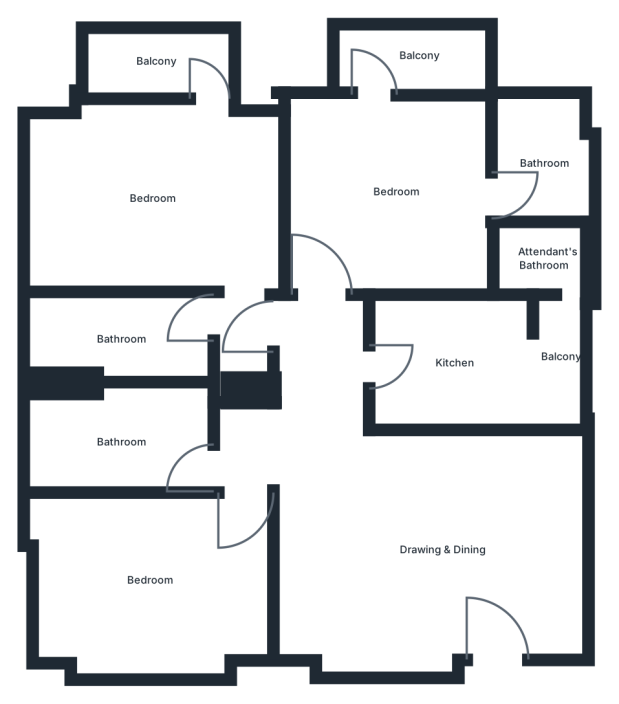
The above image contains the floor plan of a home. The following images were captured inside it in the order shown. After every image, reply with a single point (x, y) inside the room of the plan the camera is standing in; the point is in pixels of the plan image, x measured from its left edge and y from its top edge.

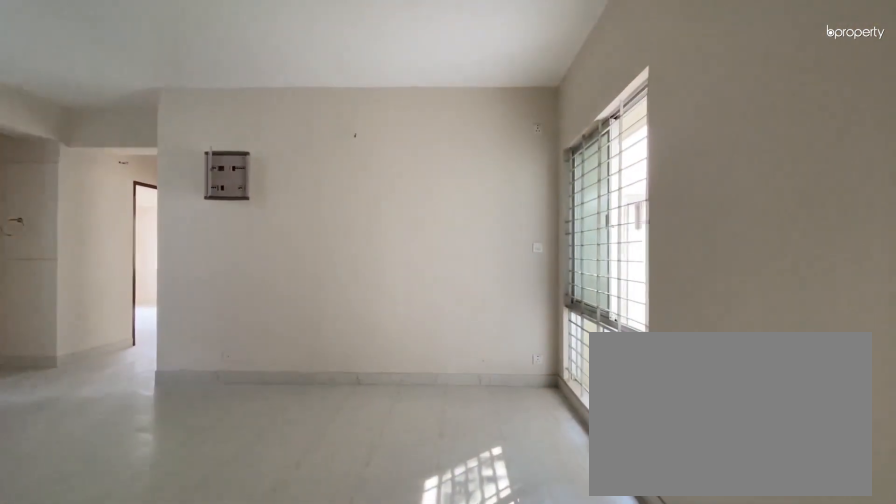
(442, 553)
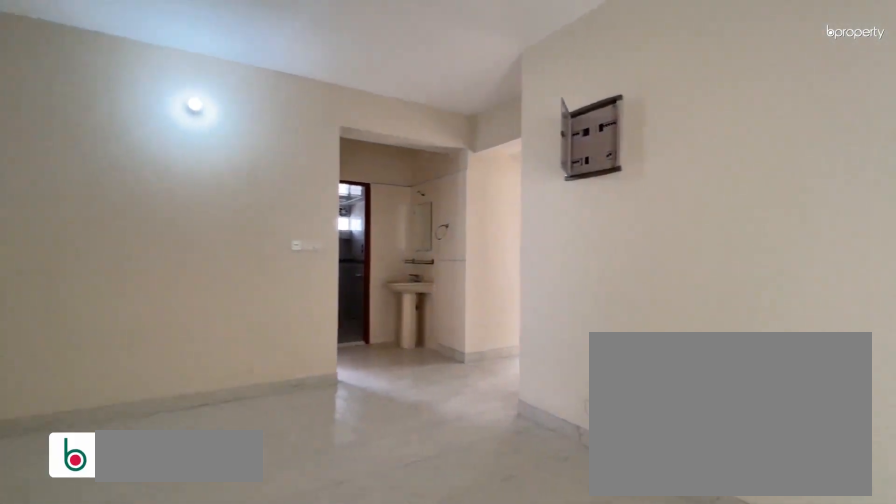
(442, 553)
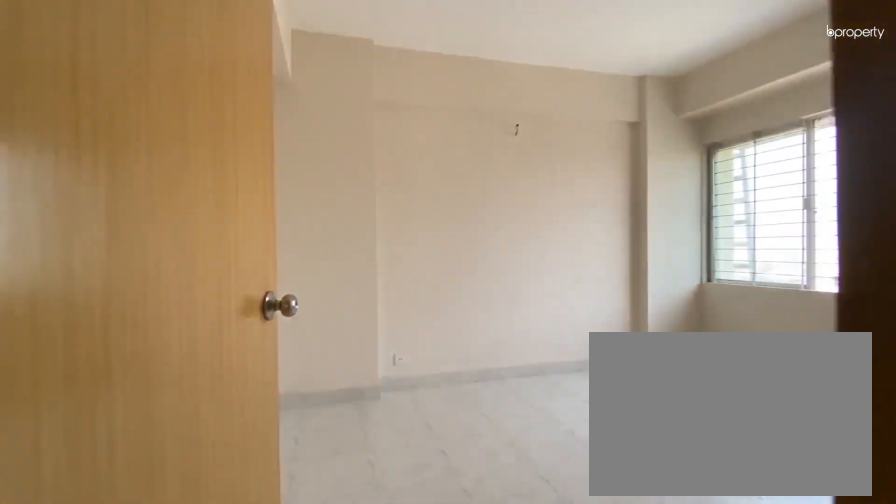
(246, 497)
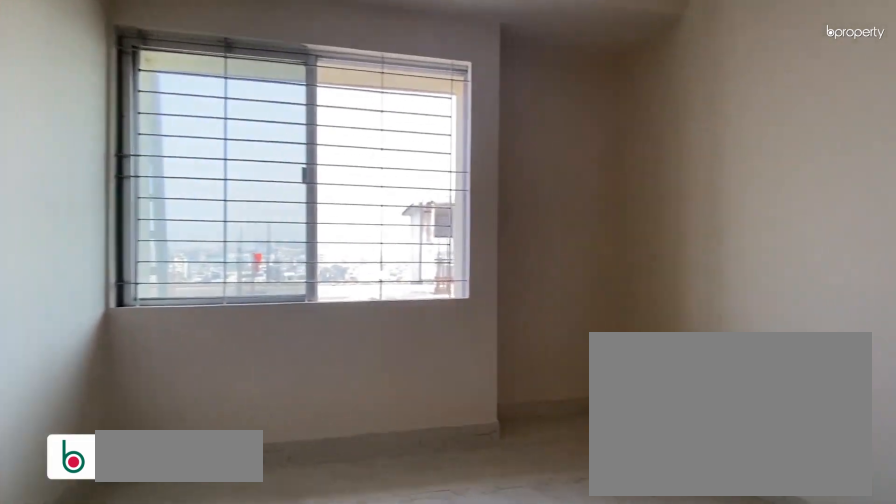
(149, 581)
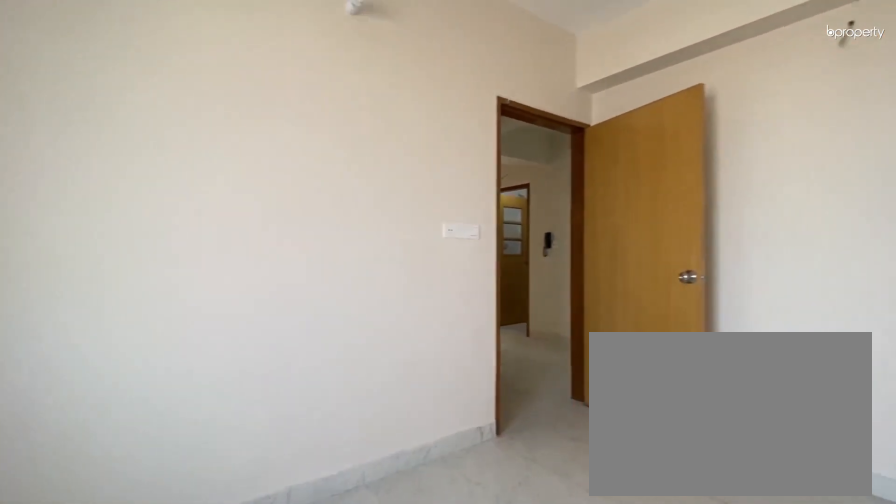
(149, 581)
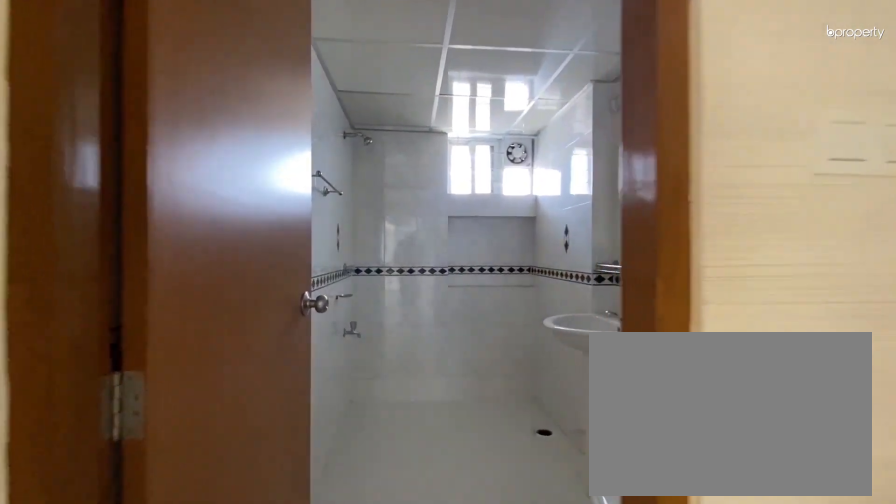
(220, 459)
